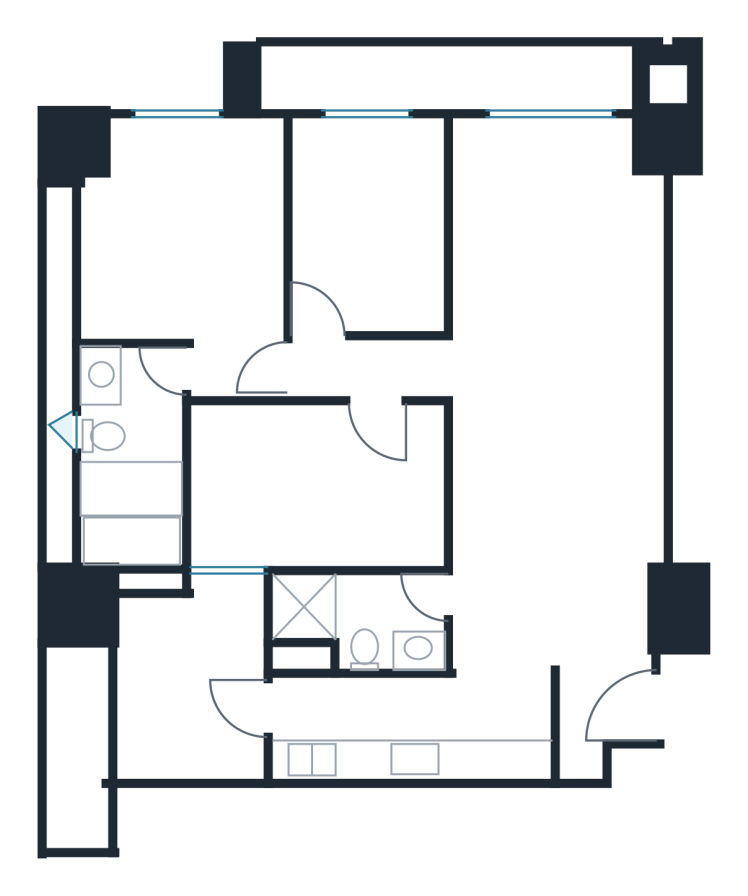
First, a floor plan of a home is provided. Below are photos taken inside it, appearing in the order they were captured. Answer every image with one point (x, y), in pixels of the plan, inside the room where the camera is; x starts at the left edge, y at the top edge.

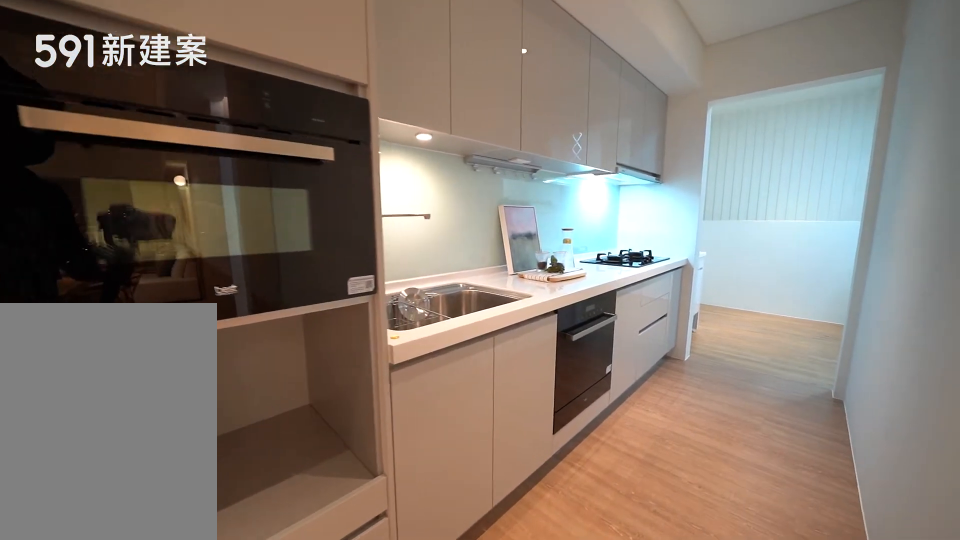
(412, 727)
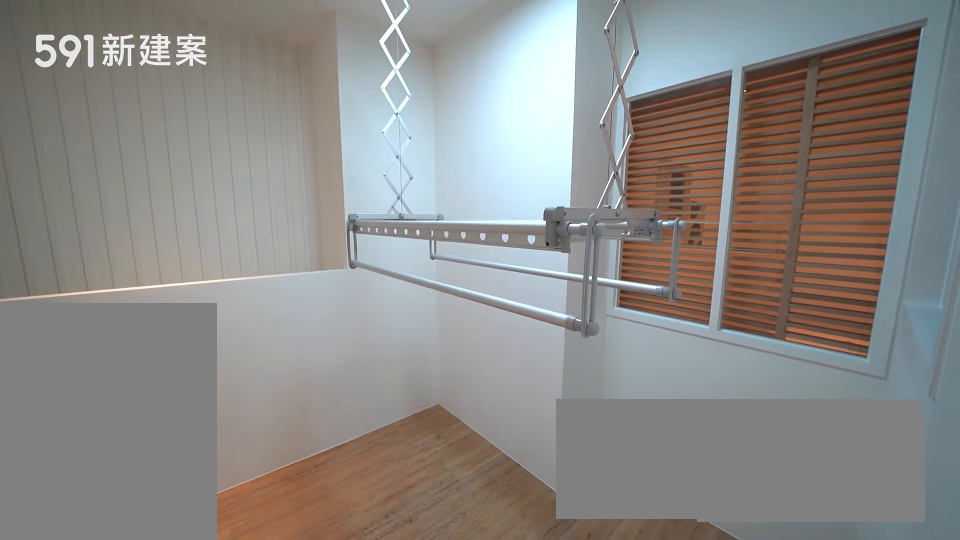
(191, 675)
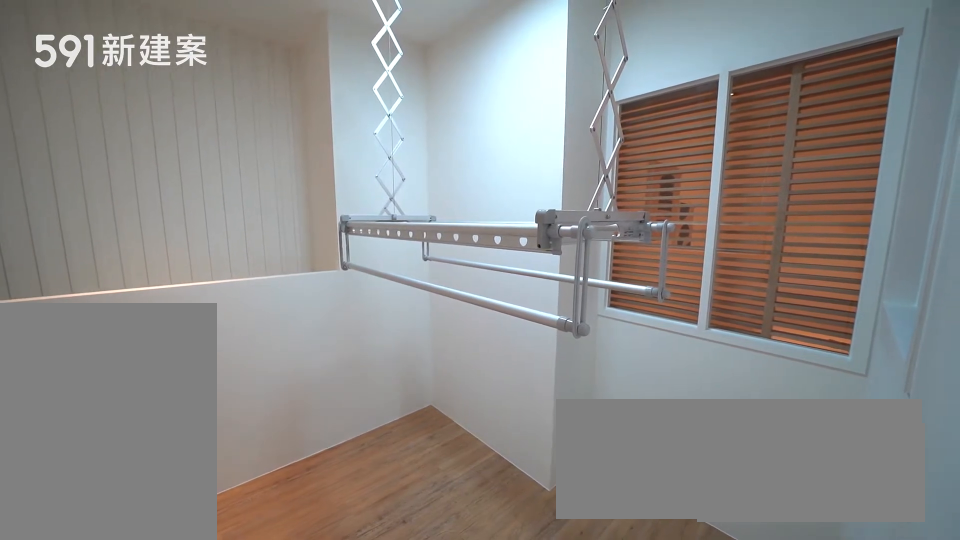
(191, 675)
